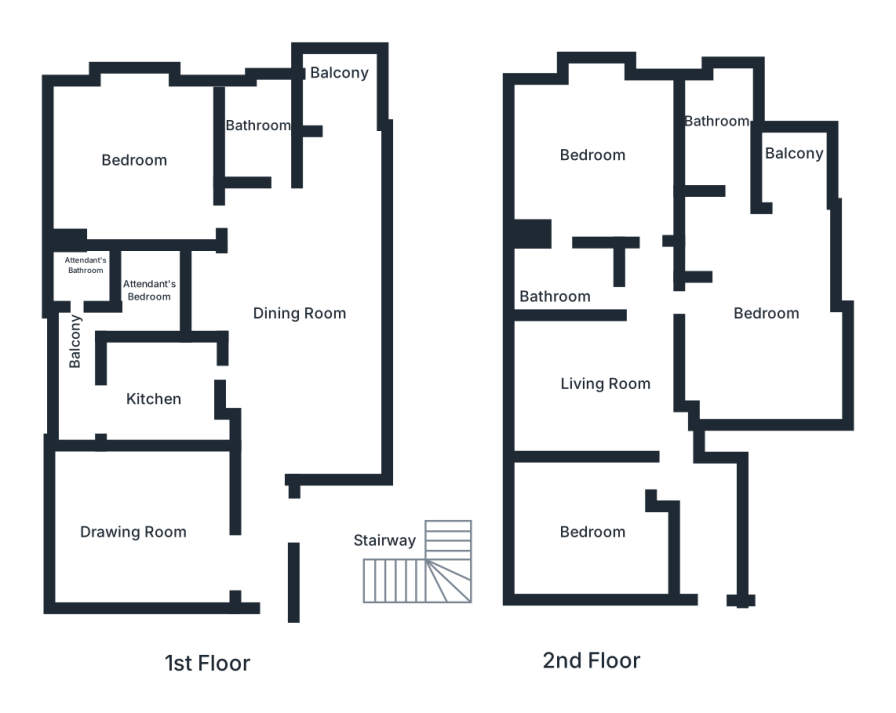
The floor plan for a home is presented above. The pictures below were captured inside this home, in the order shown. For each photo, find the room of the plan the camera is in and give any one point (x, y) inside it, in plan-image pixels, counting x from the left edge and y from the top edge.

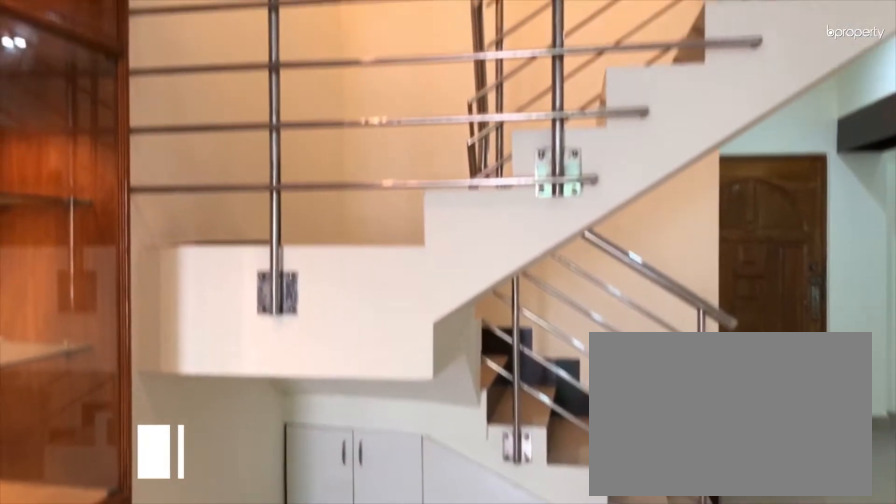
(372, 575)
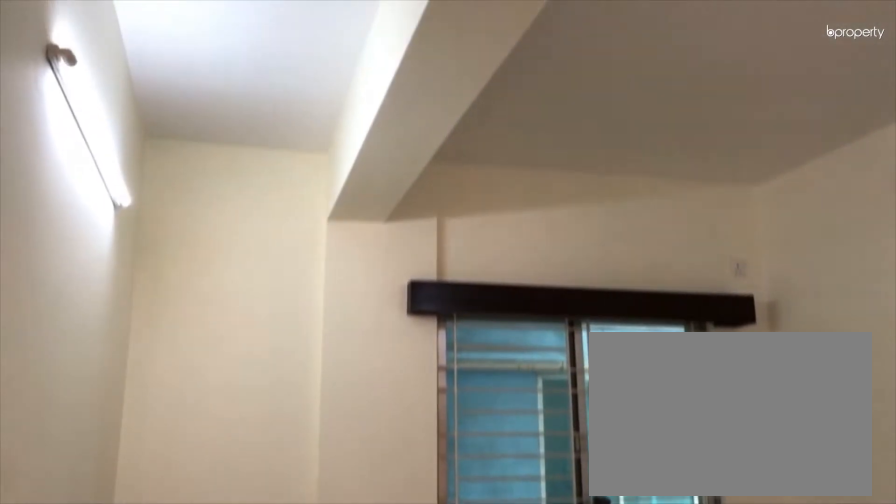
(593, 374)
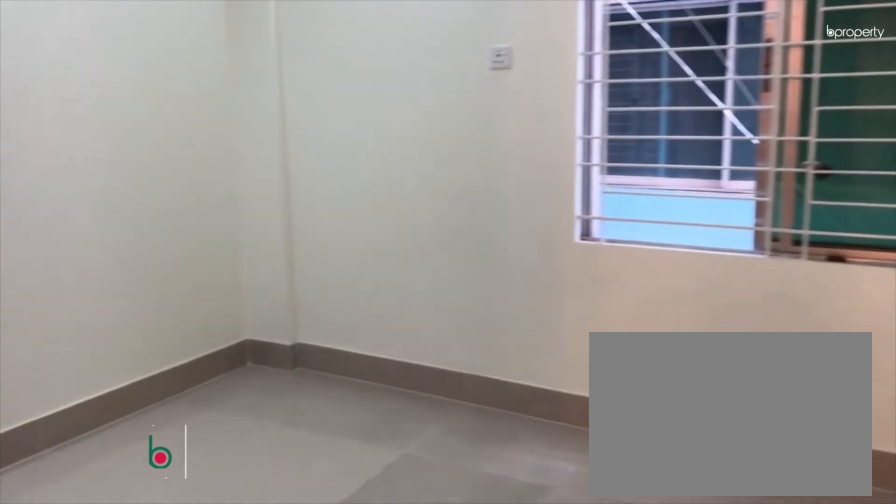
(586, 533)
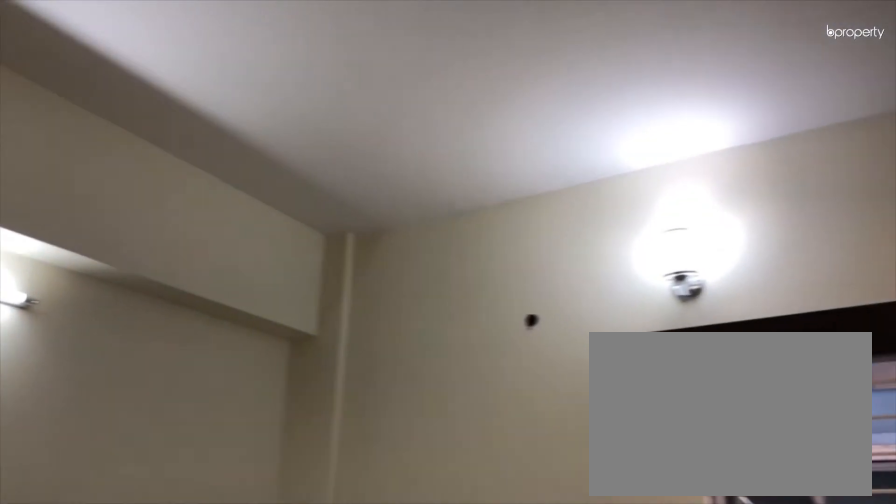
(586, 533)
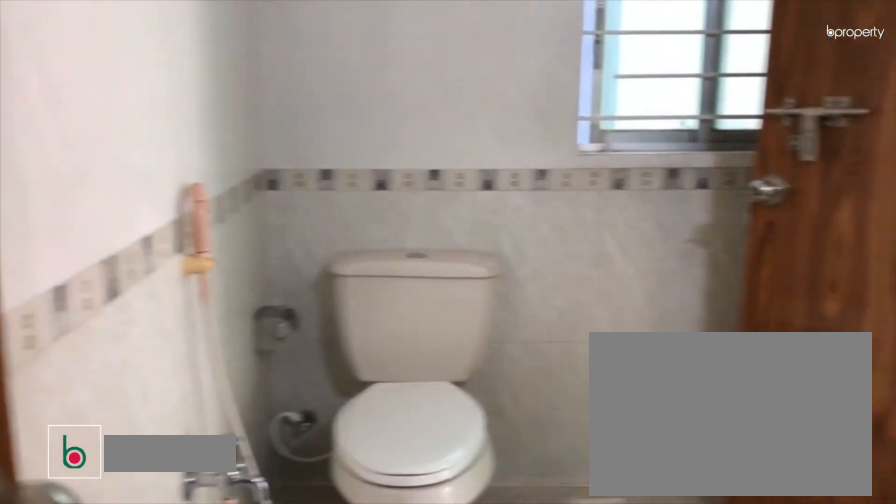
(574, 281)
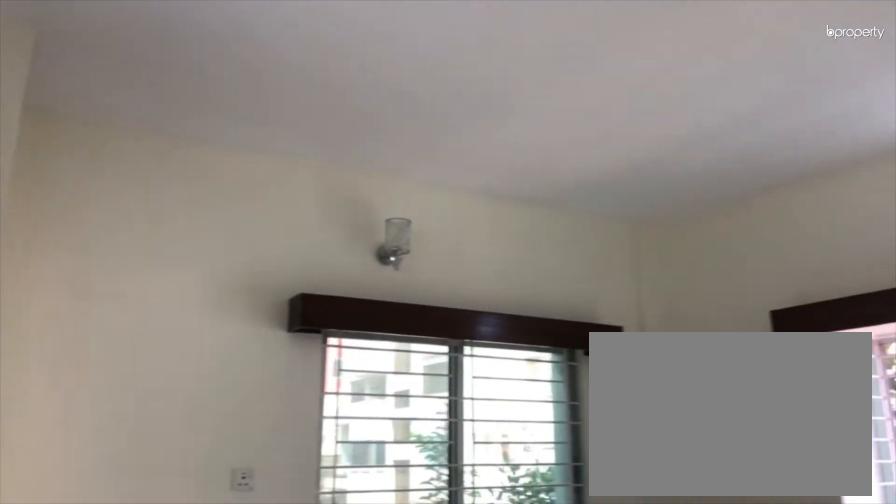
(579, 145)
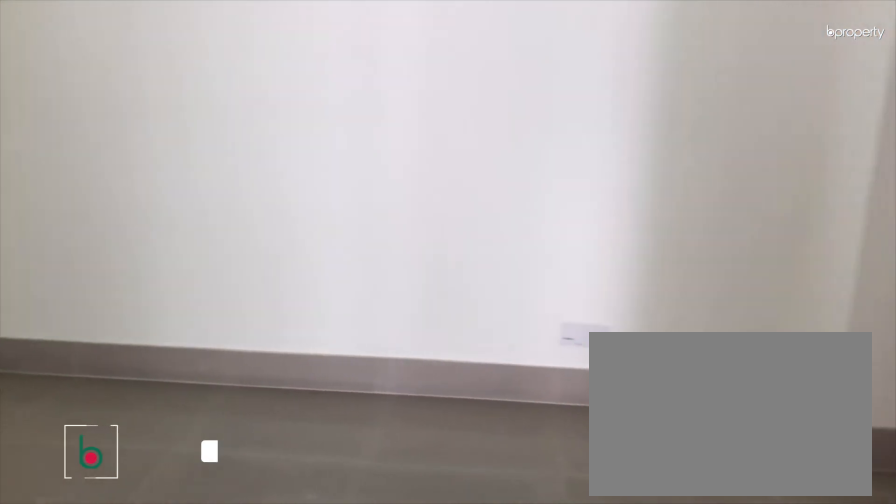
(765, 334)
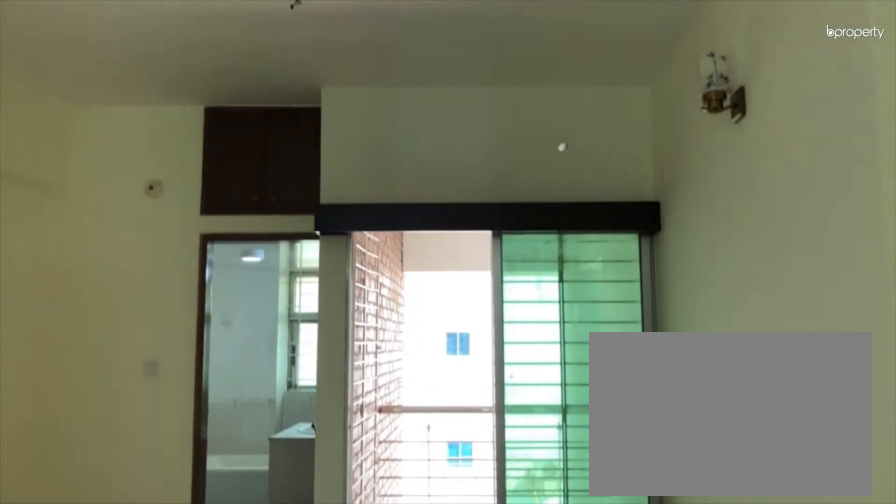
(765, 334)
